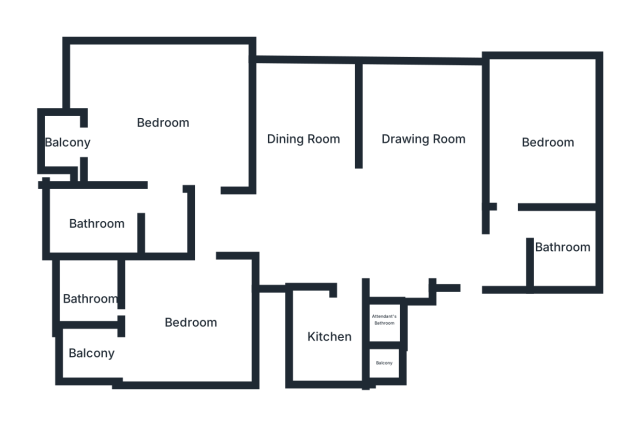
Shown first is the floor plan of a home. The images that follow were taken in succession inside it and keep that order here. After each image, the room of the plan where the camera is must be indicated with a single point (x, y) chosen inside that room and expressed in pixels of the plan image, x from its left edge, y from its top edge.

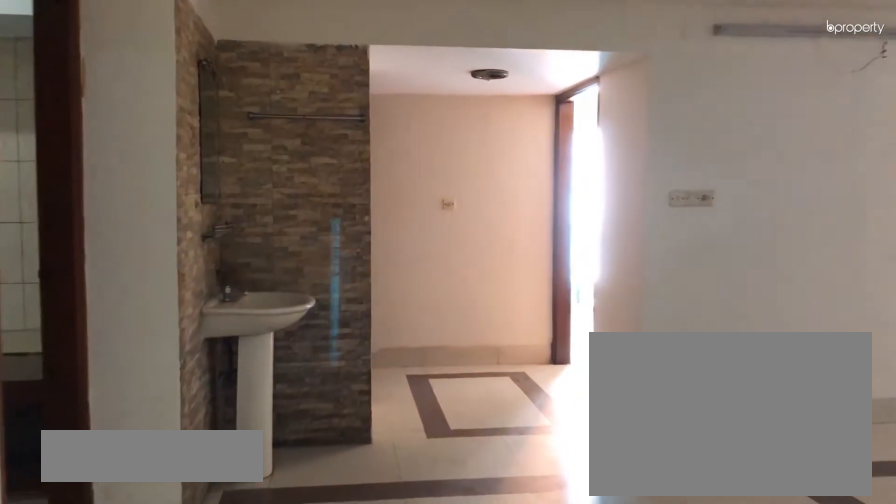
(307, 141)
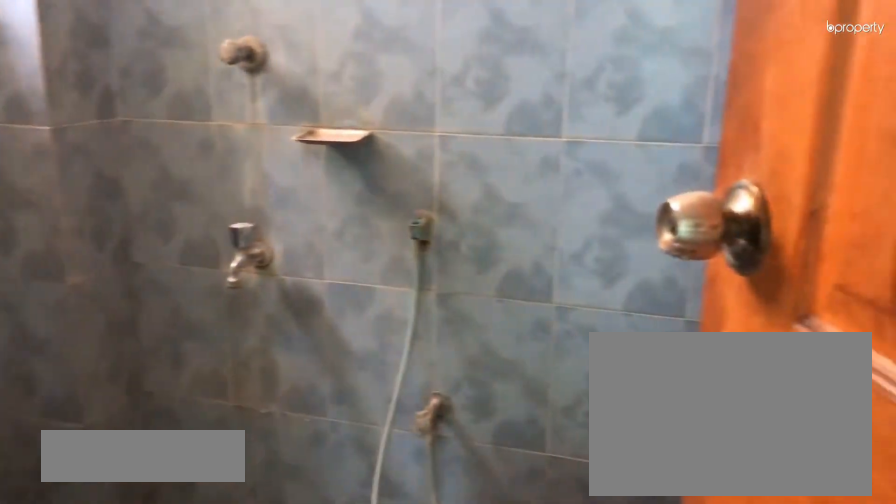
(561, 240)
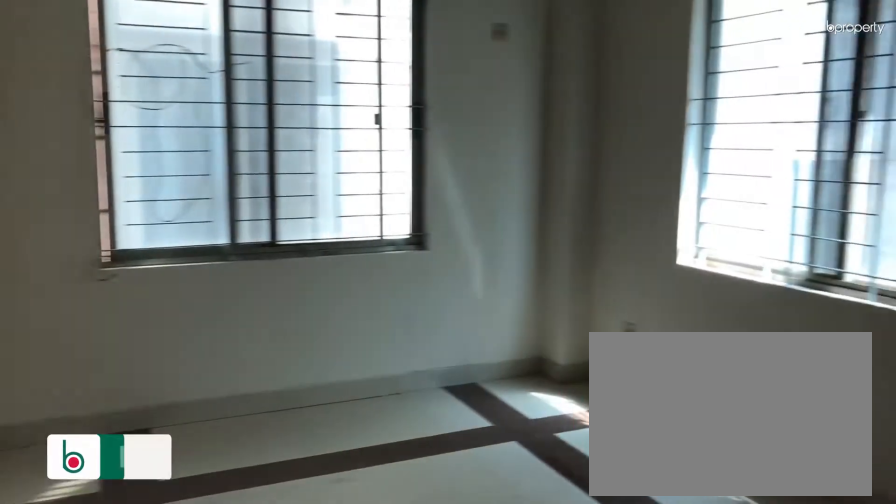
(548, 139)
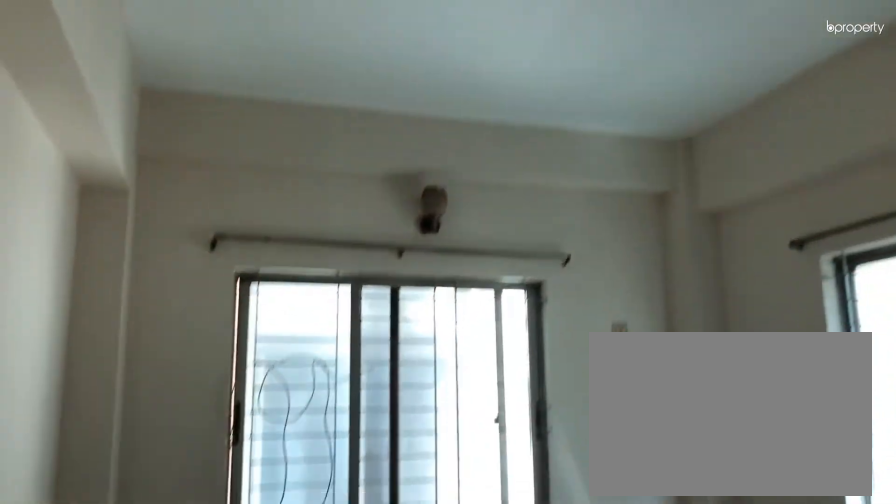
(548, 139)
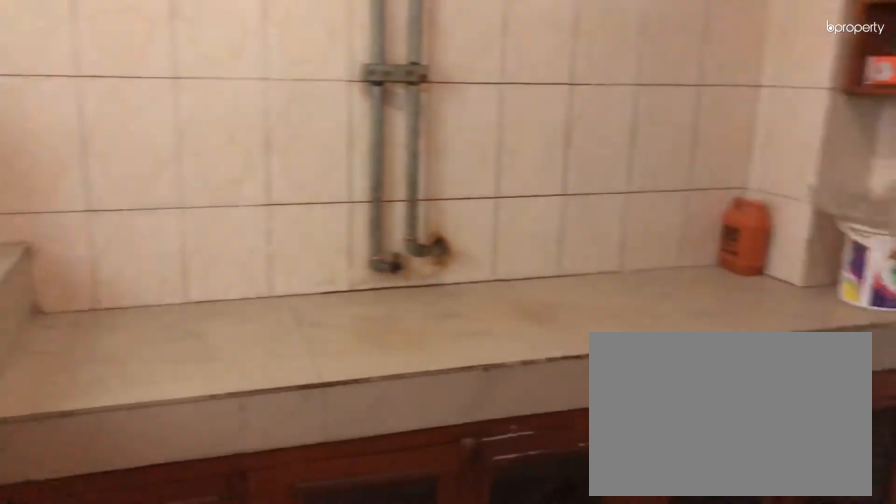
(332, 335)
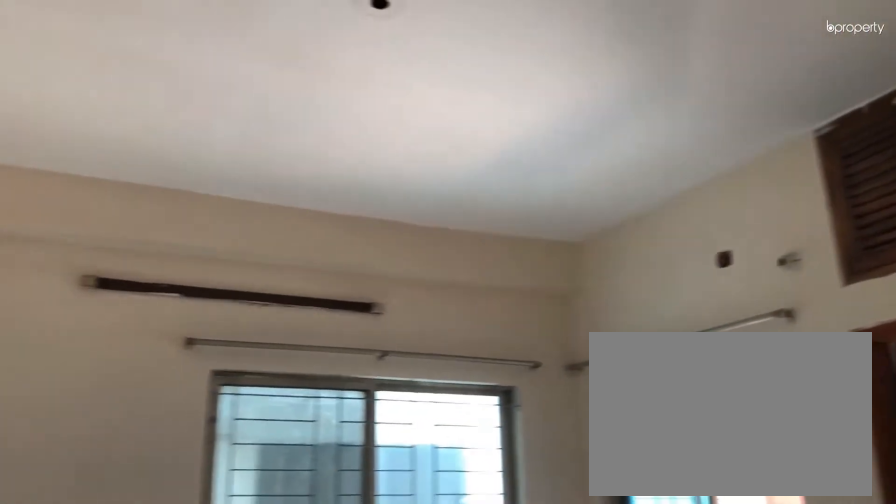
(189, 321)
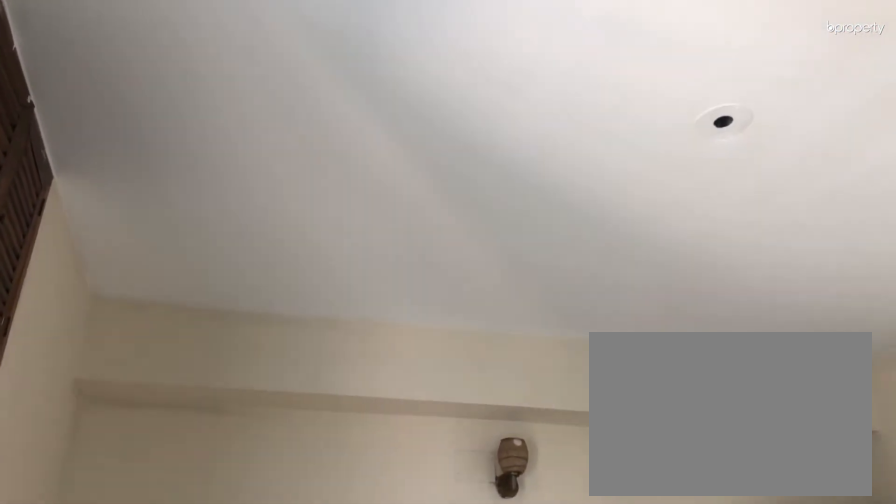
(189, 321)
